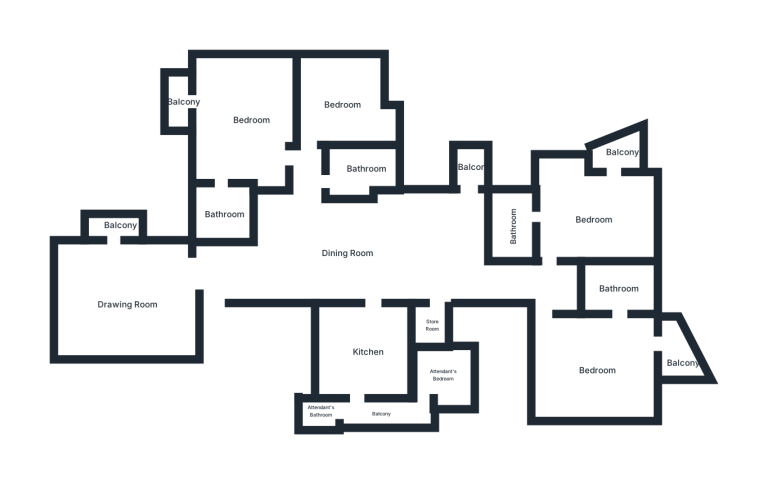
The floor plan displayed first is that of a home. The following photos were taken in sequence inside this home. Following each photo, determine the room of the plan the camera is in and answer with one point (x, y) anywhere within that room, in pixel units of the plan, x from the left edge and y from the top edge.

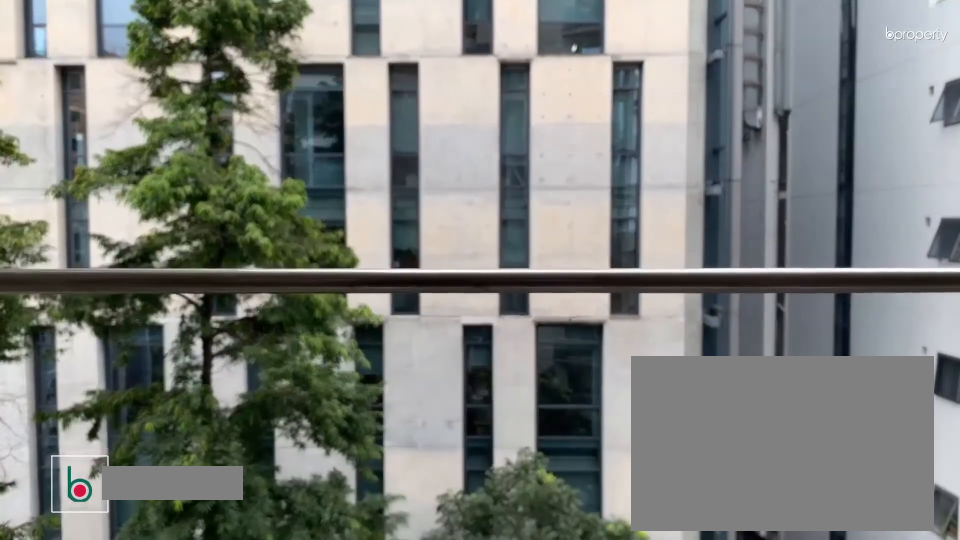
(471, 168)
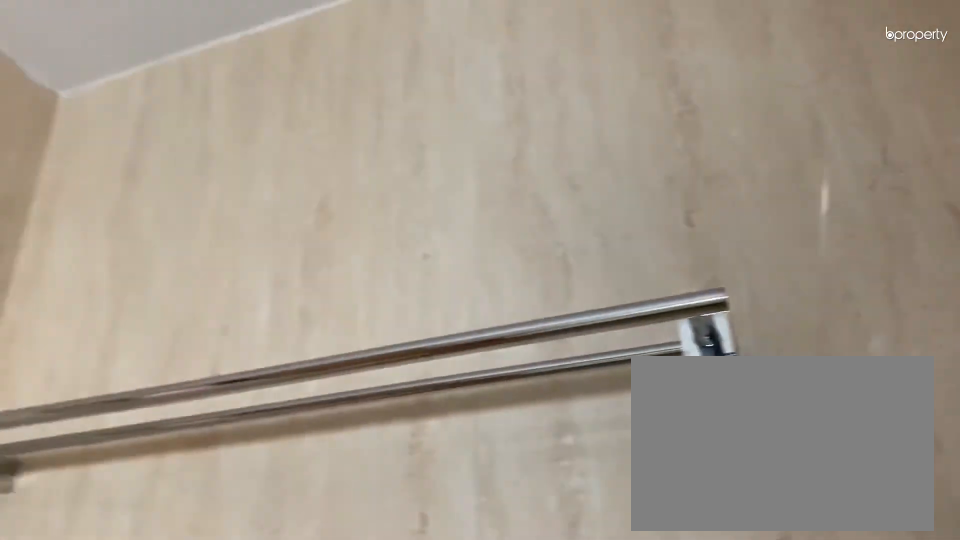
(359, 172)
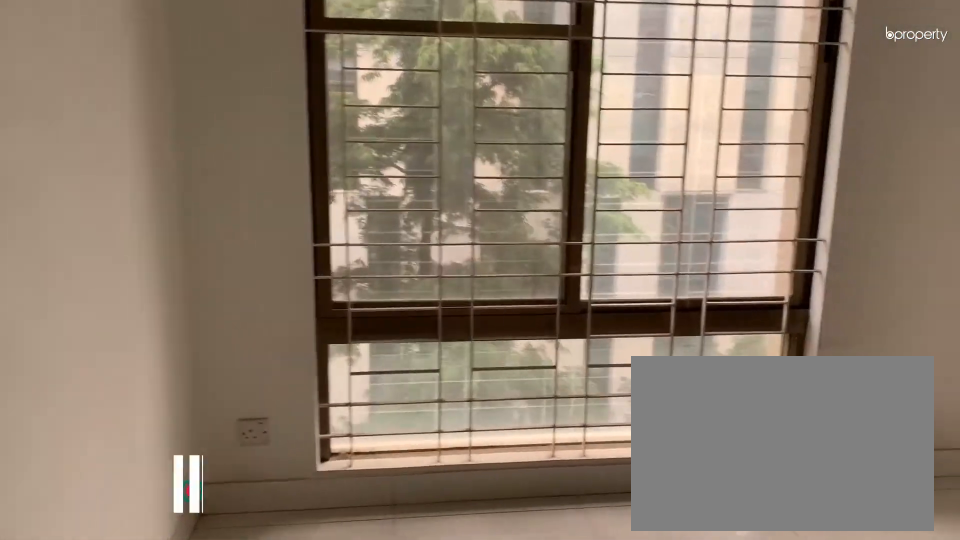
(343, 105)
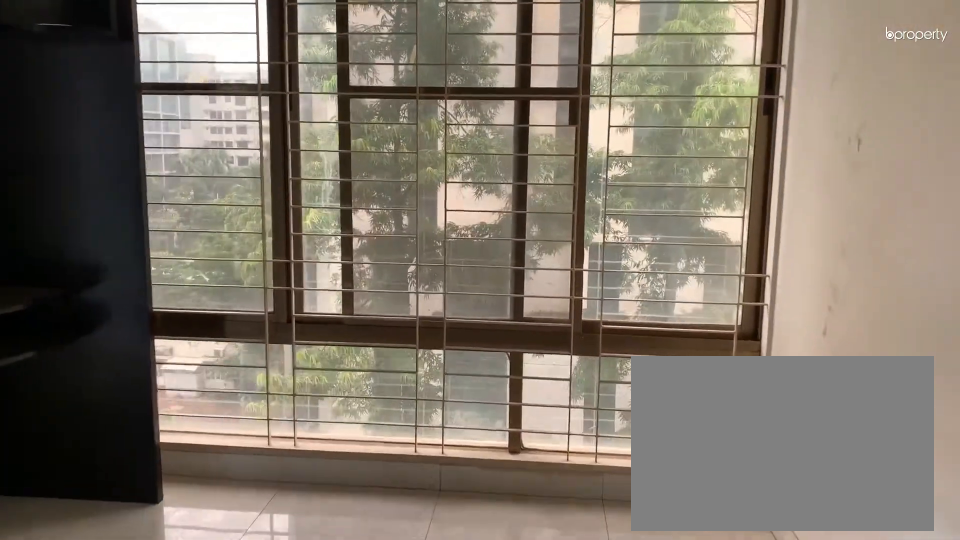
(253, 120)
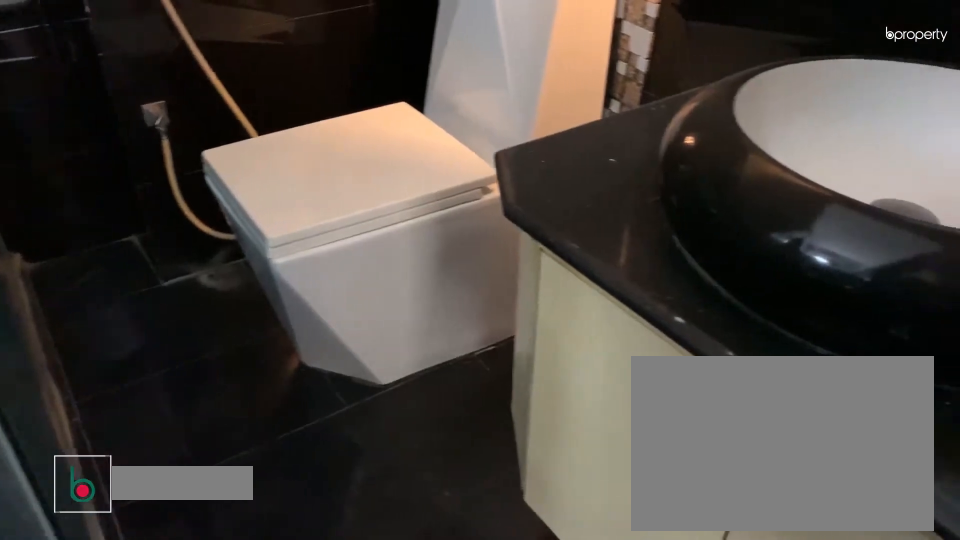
(223, 213)
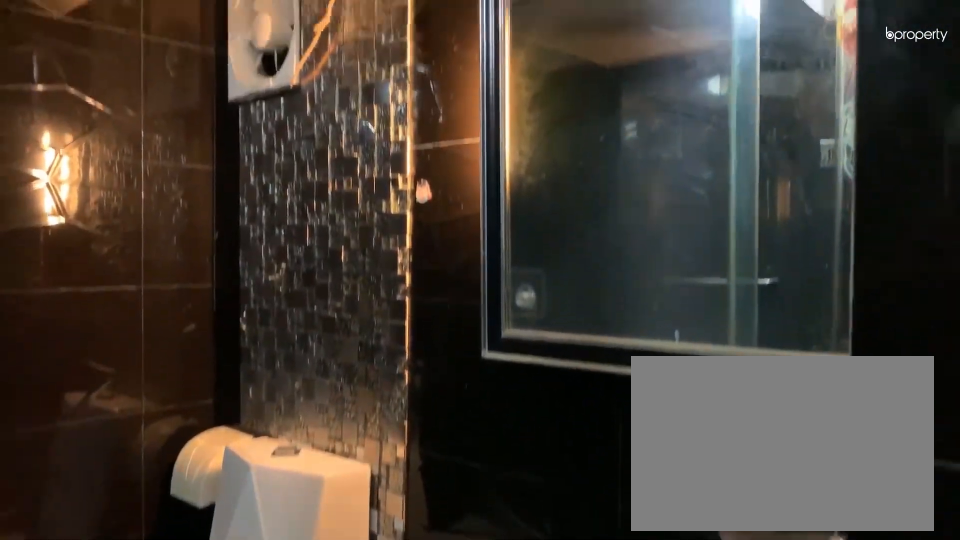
(223, 213)
